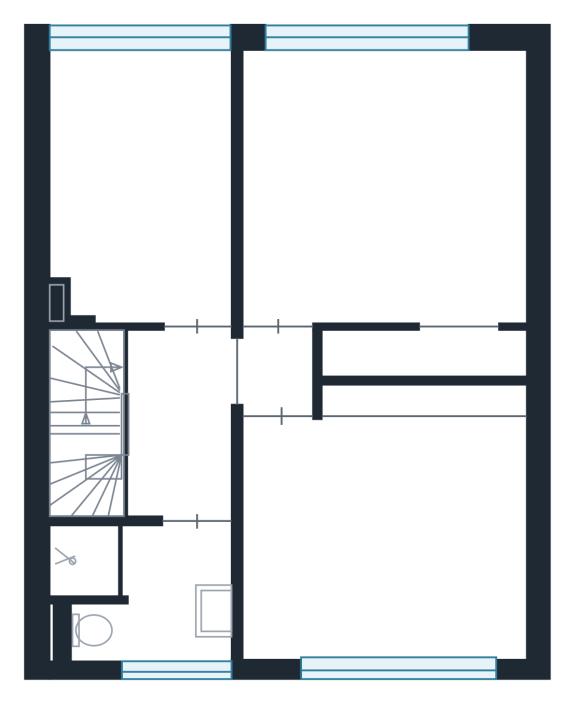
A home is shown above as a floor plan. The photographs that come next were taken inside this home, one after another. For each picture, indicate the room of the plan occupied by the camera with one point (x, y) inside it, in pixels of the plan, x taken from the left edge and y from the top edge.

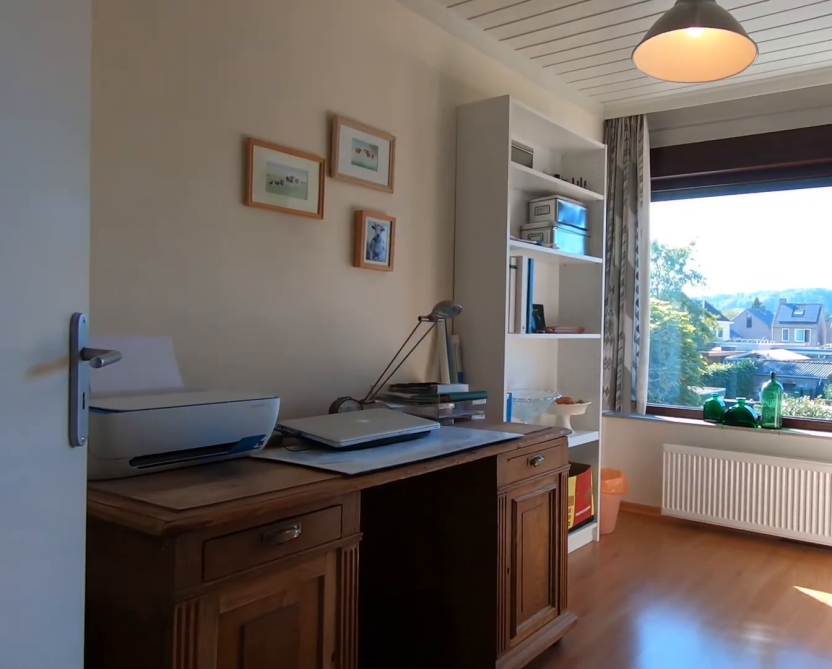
(143, 182)
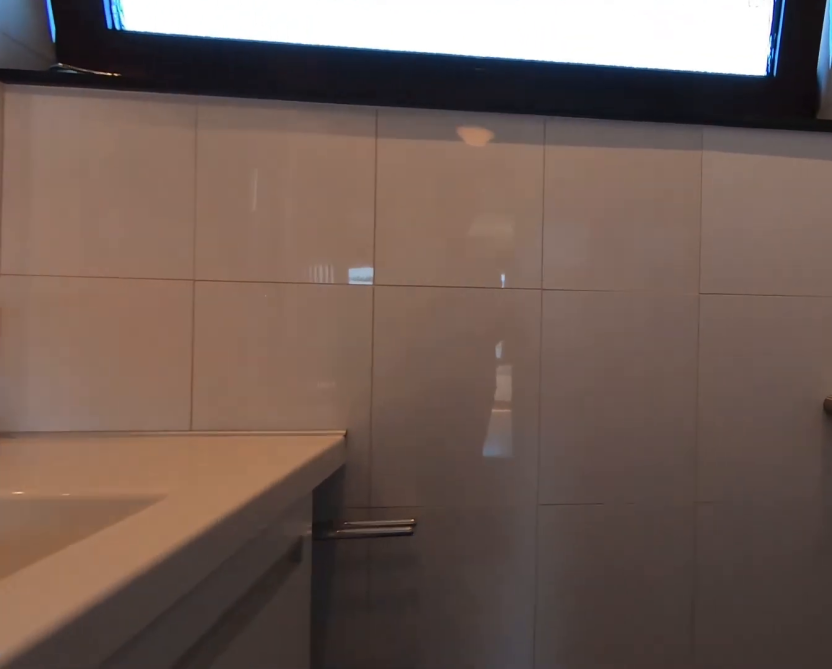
(144, 587)
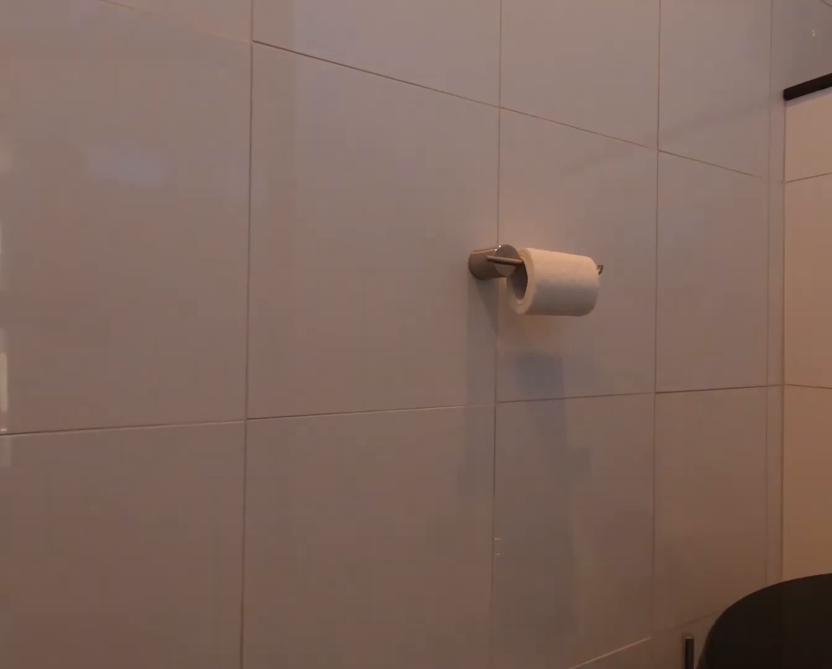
(144, 587)
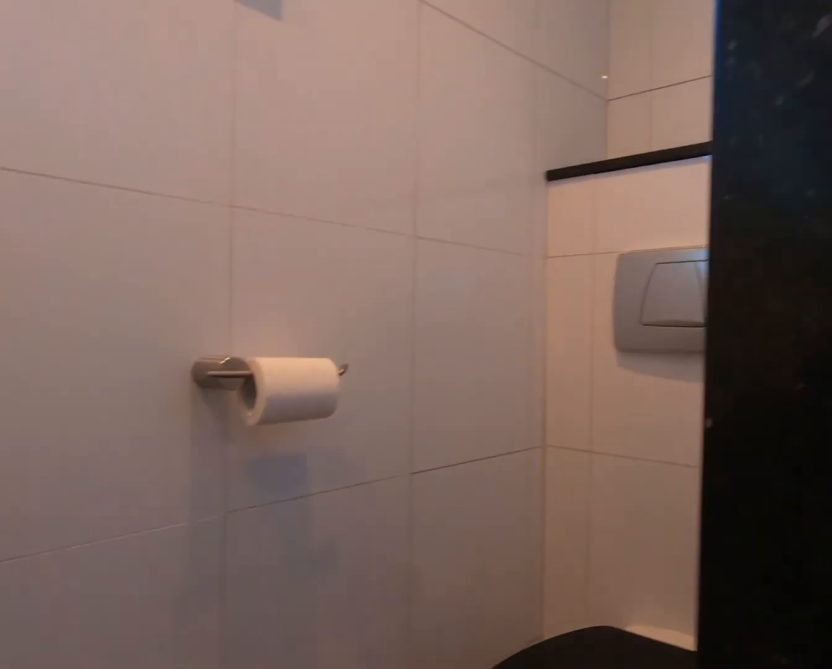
(144, 587)
